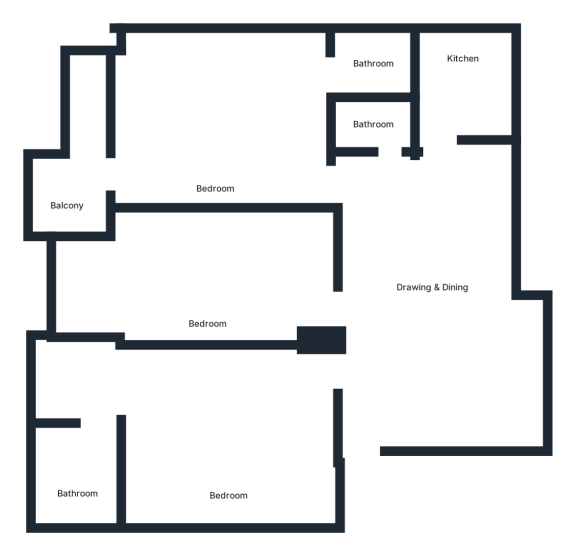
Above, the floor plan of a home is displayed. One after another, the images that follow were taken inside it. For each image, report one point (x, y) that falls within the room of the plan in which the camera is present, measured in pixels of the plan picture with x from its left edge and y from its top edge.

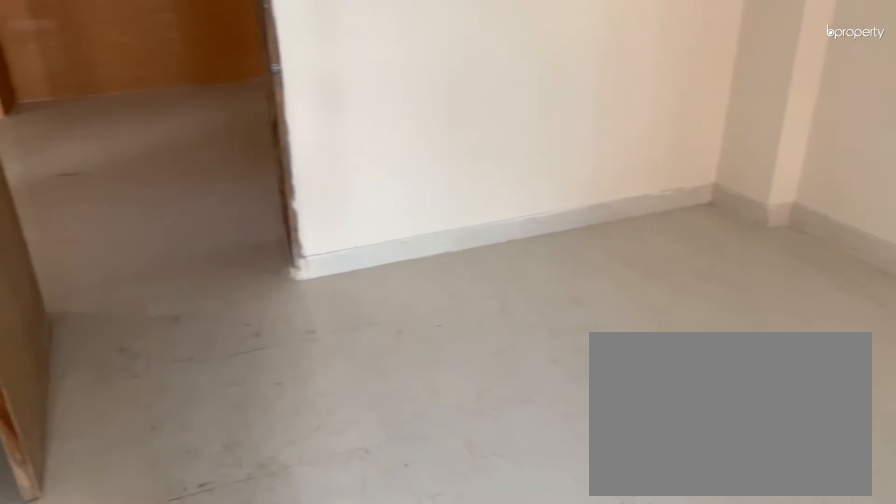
(228, 435)
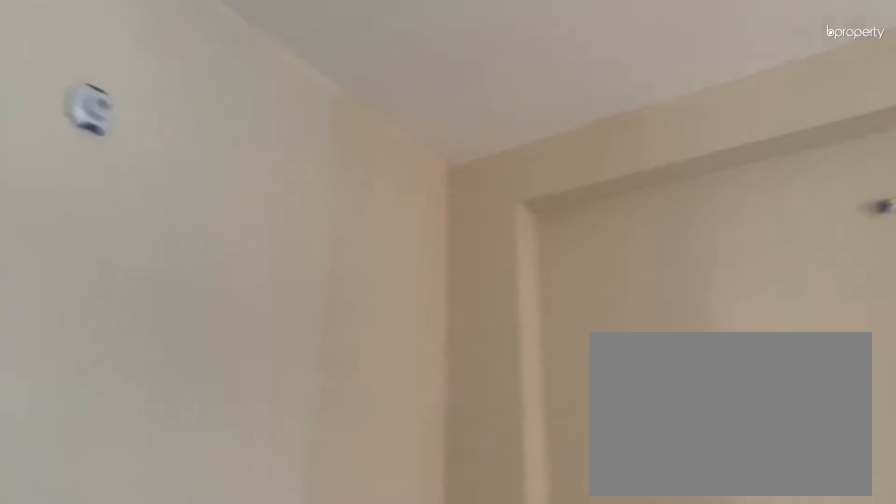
(228, 435)
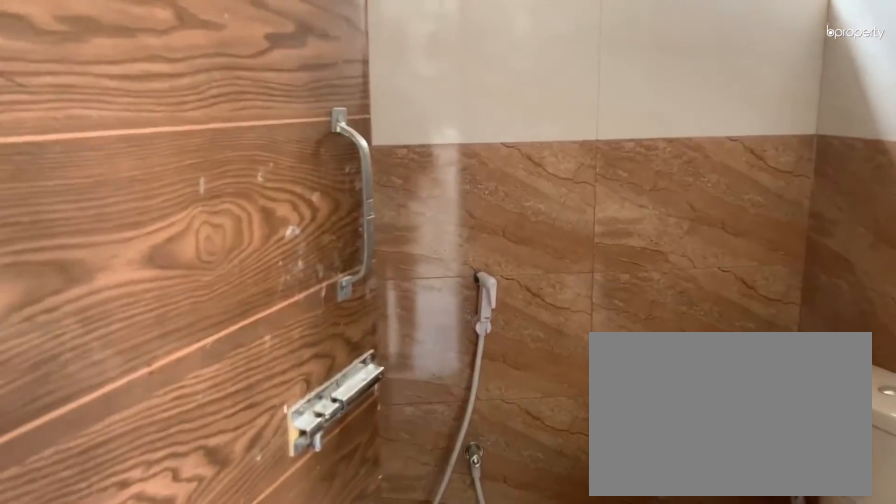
(102, 416)
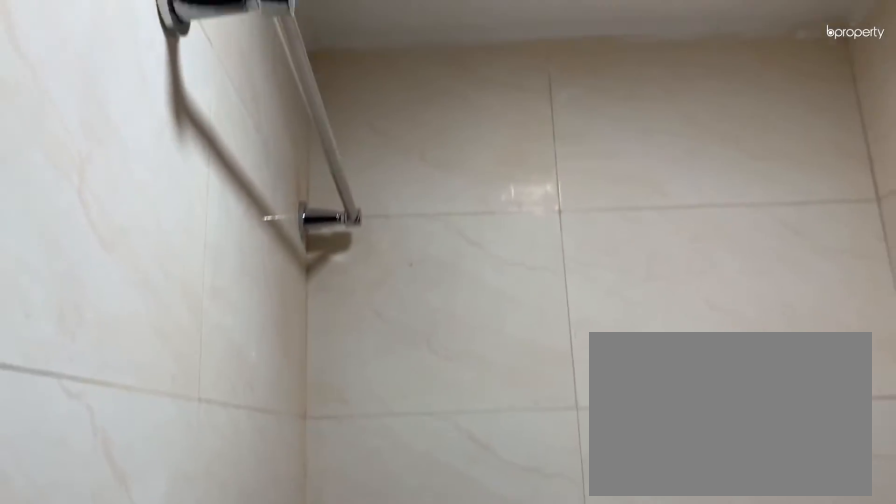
(372, 124)
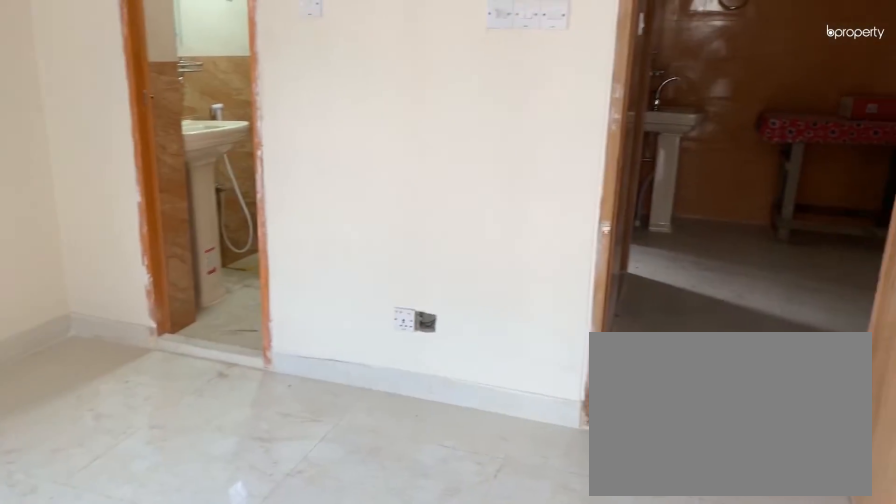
(215, 129)
